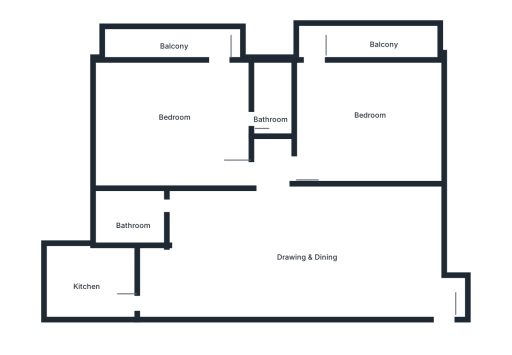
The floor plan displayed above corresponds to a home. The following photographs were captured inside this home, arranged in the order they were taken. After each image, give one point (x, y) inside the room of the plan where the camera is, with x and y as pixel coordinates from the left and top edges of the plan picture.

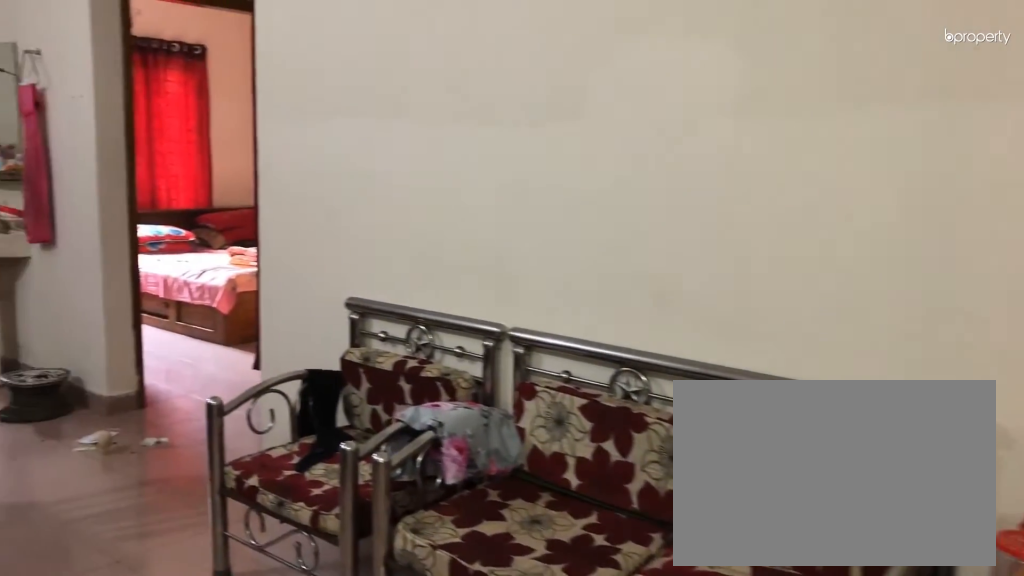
(310, 223)
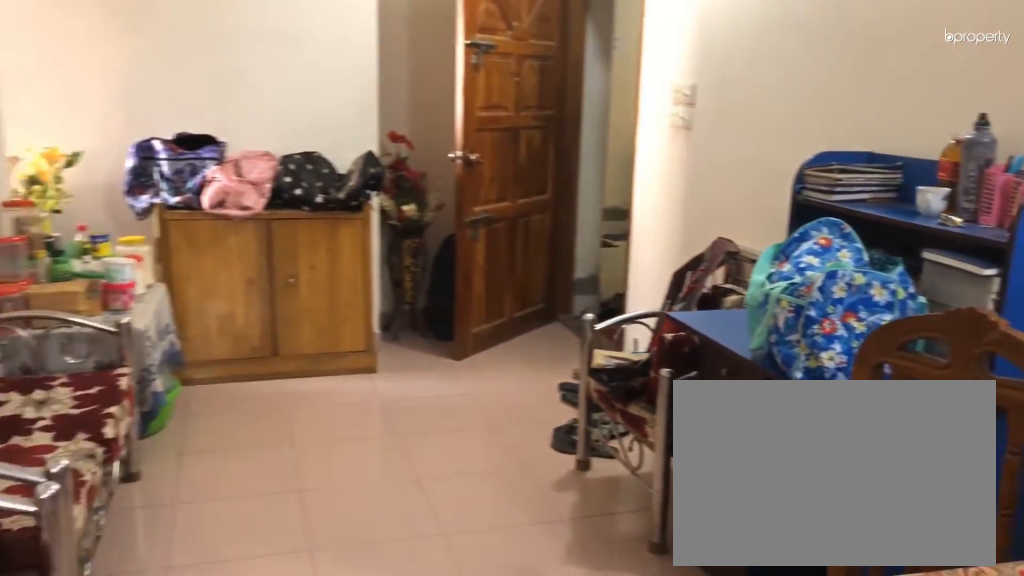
(306, 221)
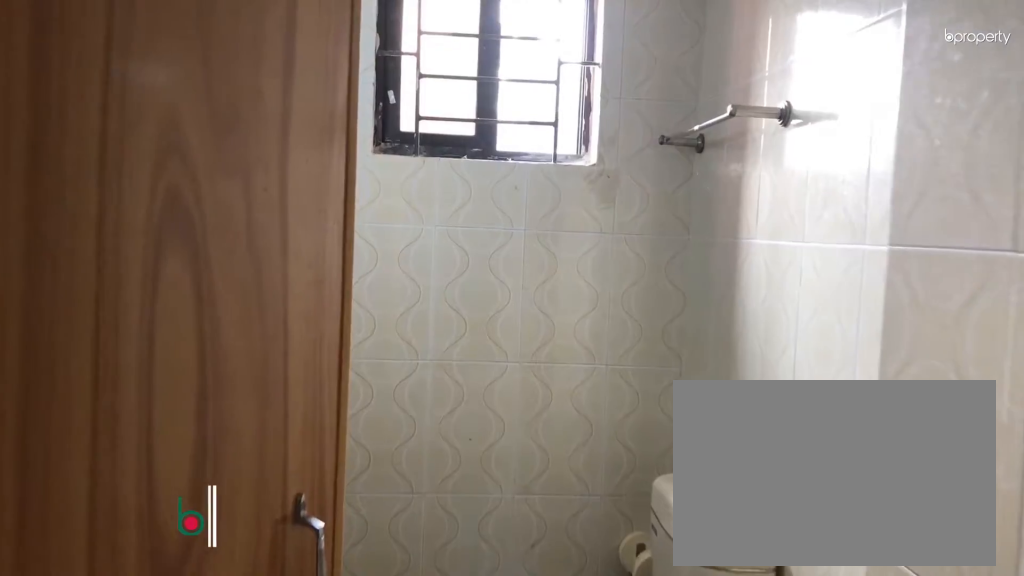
(137, 217)
